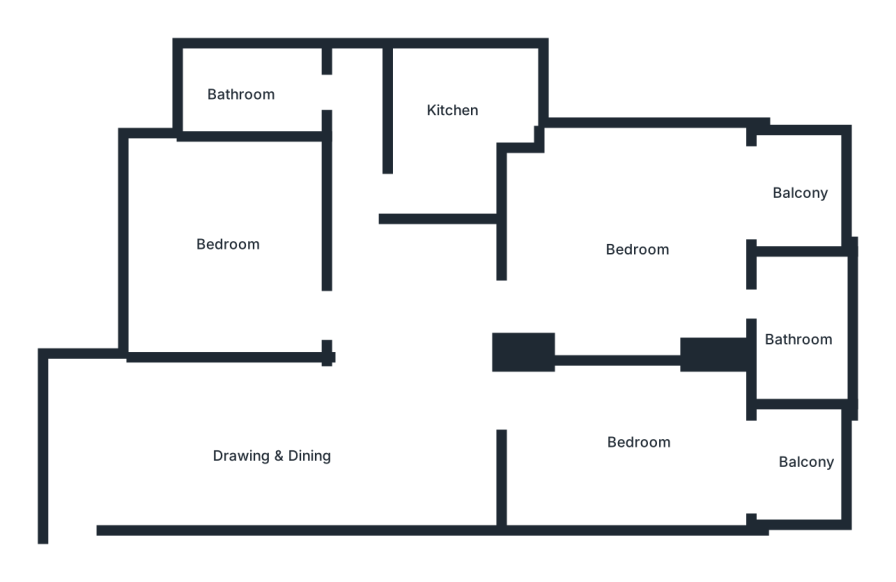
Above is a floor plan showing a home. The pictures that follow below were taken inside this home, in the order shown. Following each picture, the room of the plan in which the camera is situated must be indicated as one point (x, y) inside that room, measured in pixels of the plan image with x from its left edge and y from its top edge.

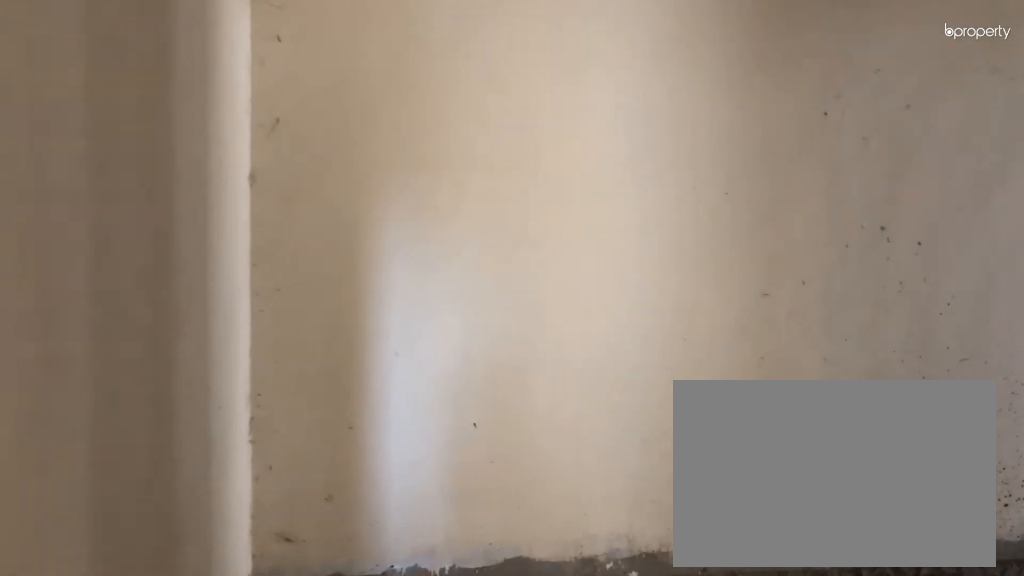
(96, 440)
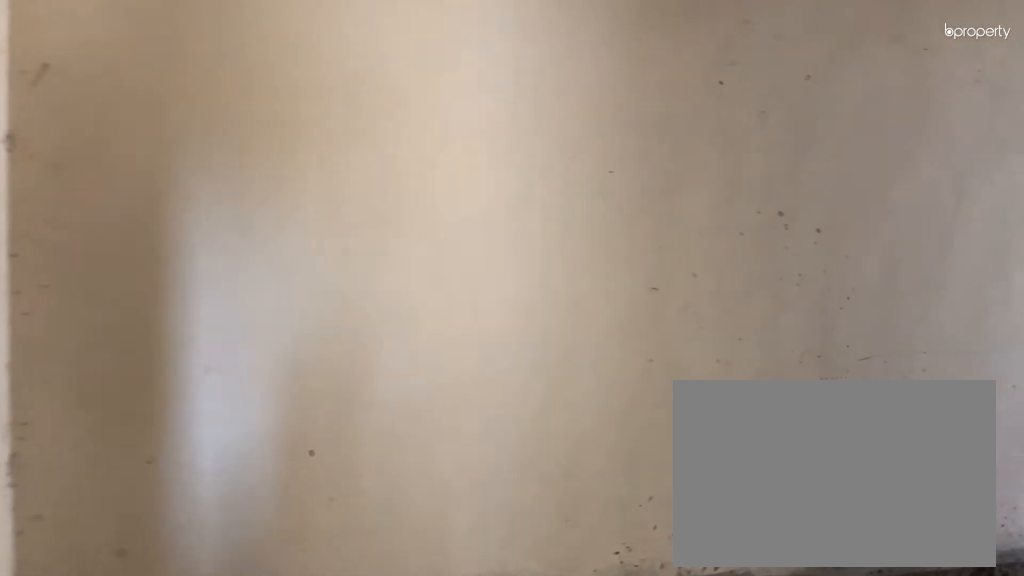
(96, 440)
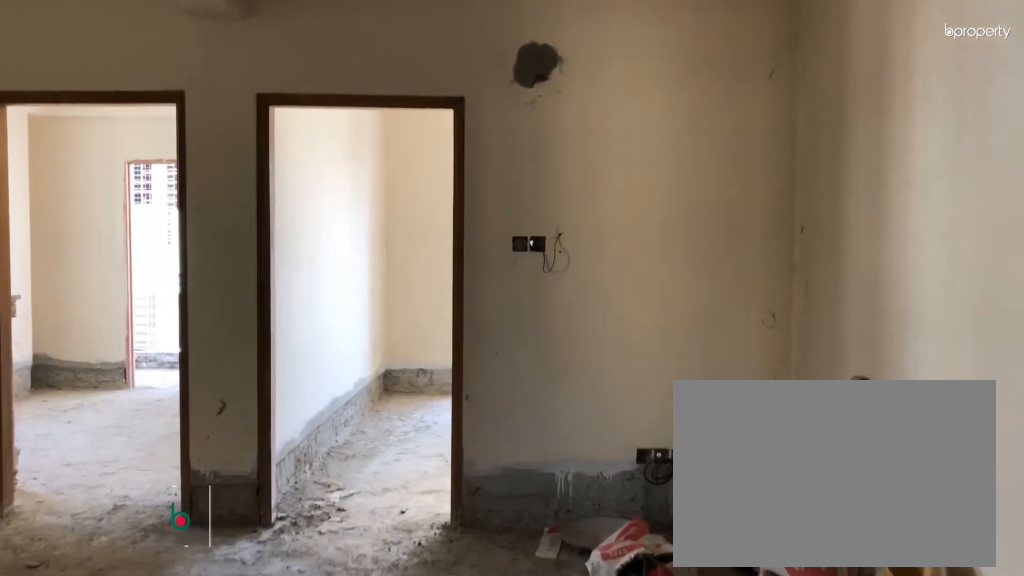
(382, 438)
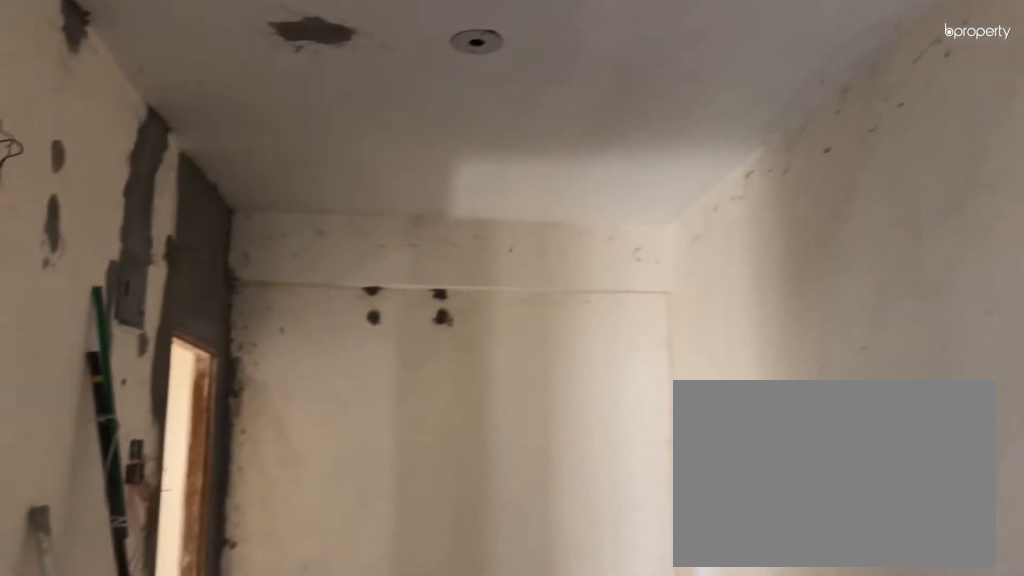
(382, 438)
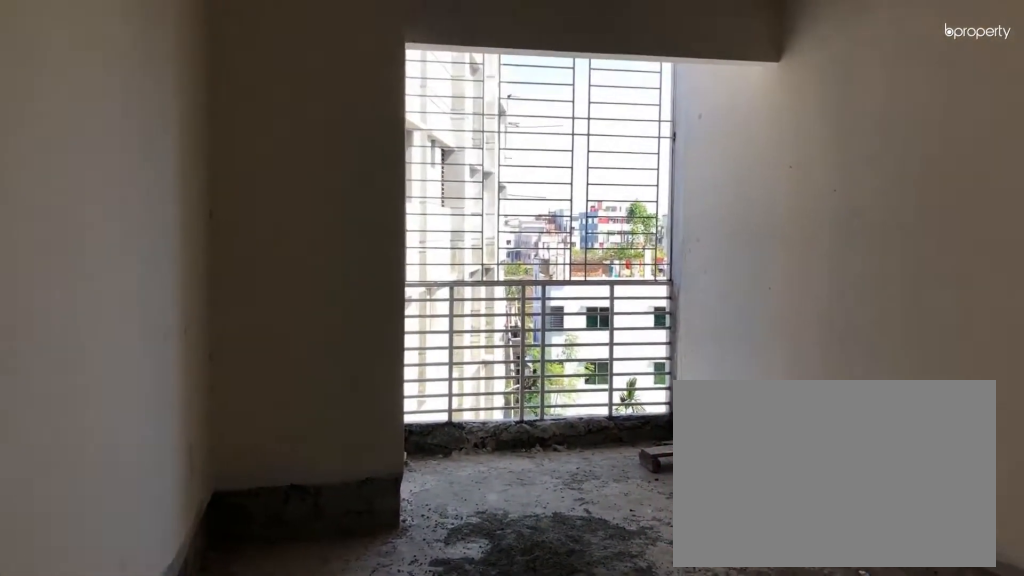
(551, 411)
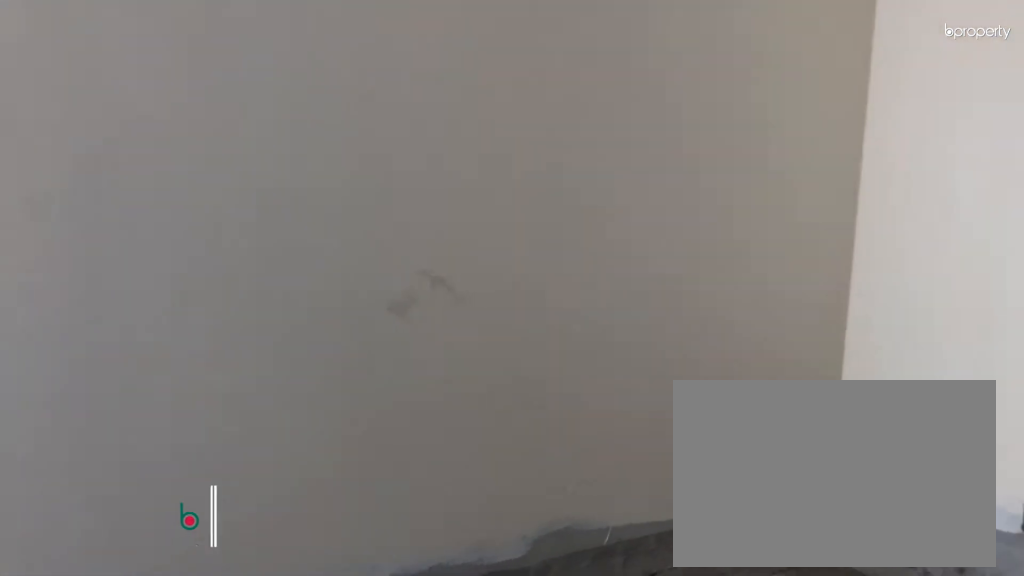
(662, 430)
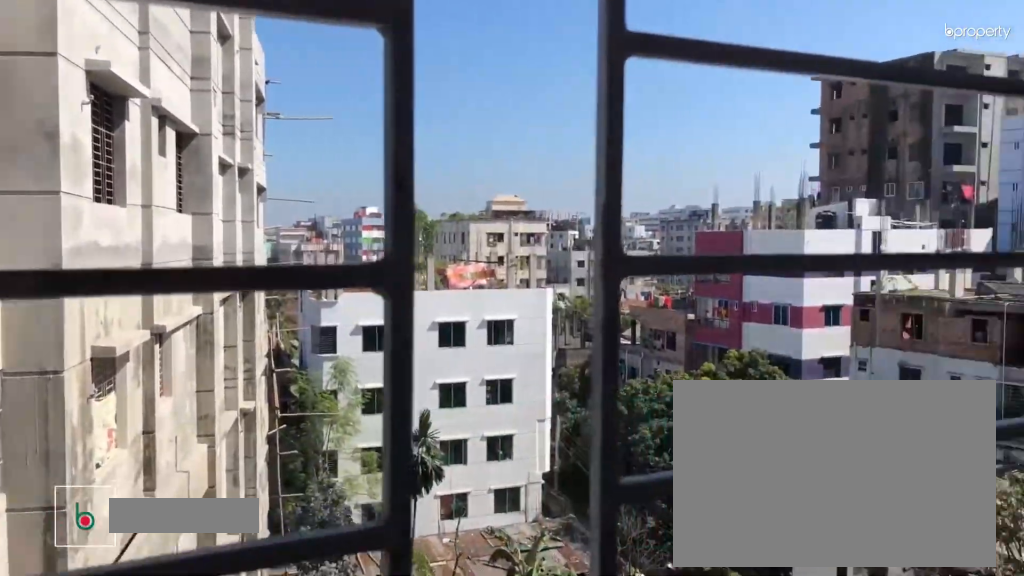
(800, 471)
